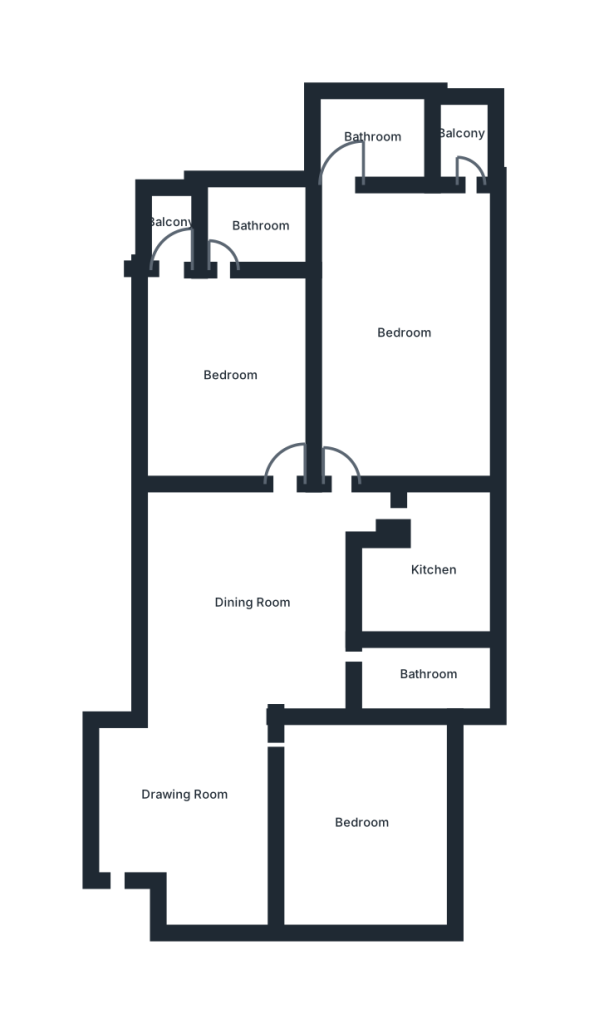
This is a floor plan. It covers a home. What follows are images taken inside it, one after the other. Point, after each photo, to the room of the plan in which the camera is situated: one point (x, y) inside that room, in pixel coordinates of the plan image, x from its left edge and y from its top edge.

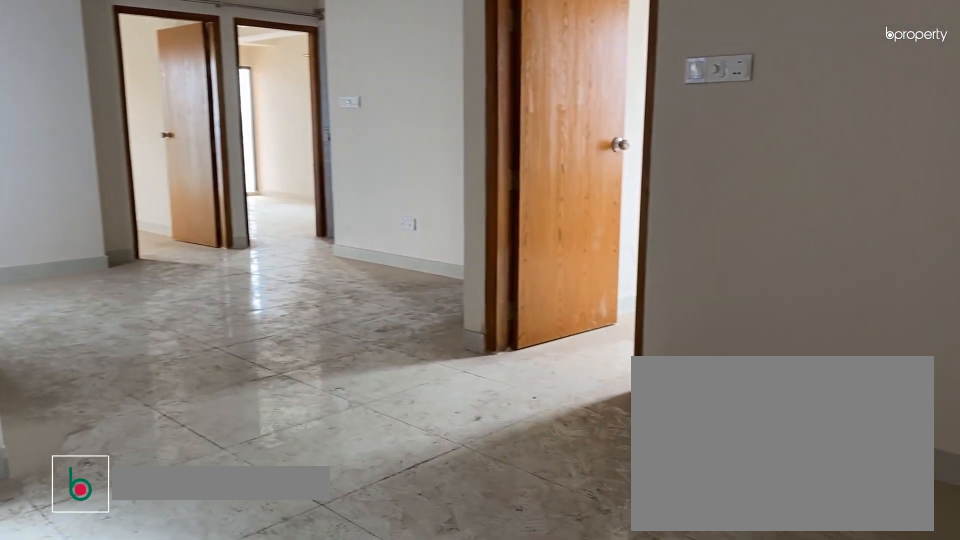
(186, 798)
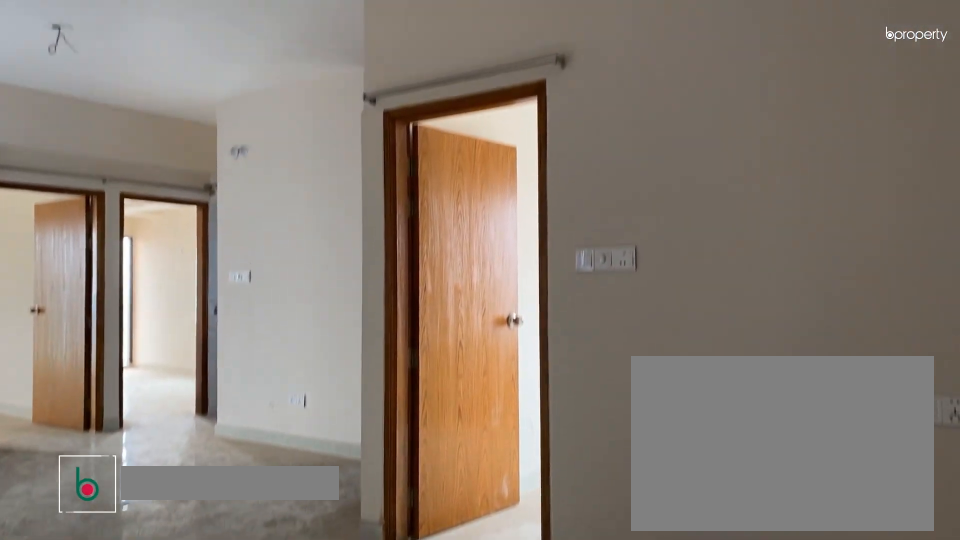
(186, 798)
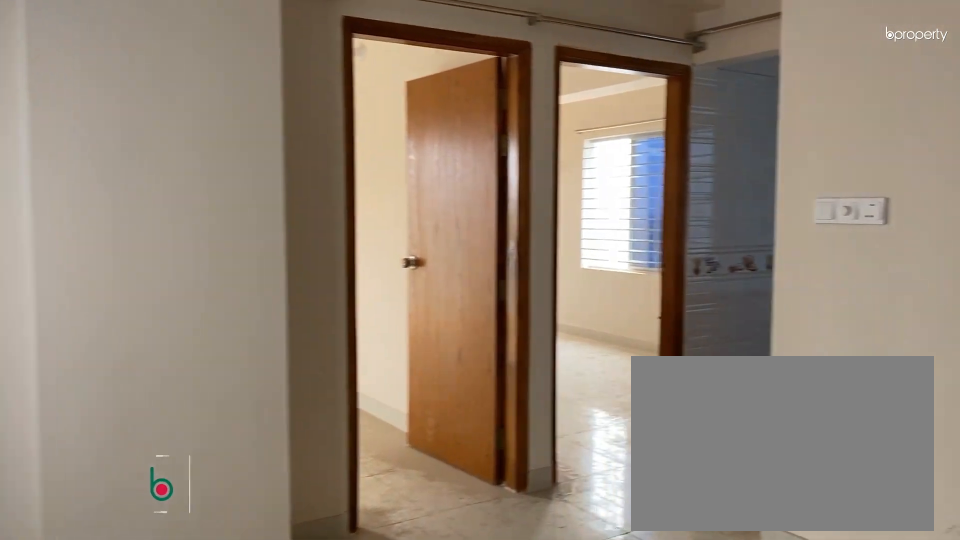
(255, 603)
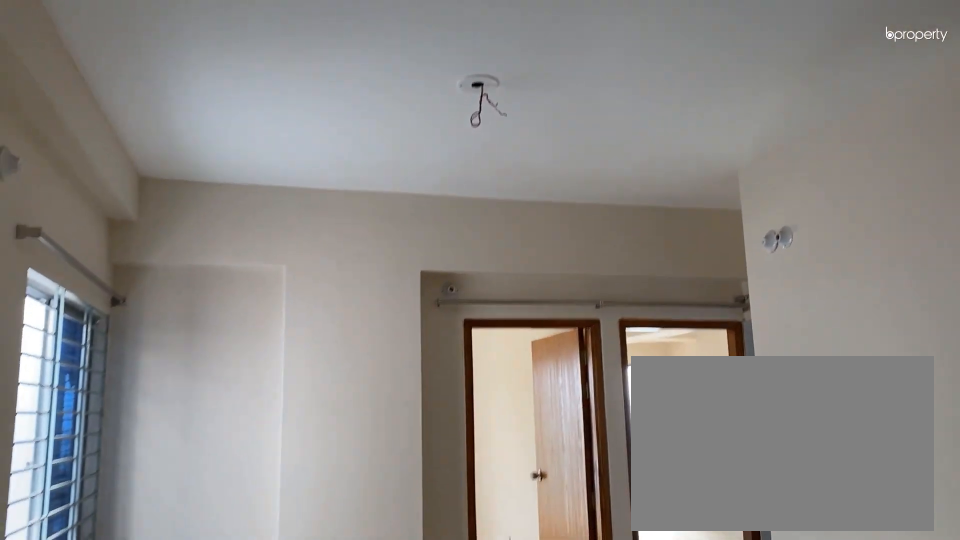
(255, 603)
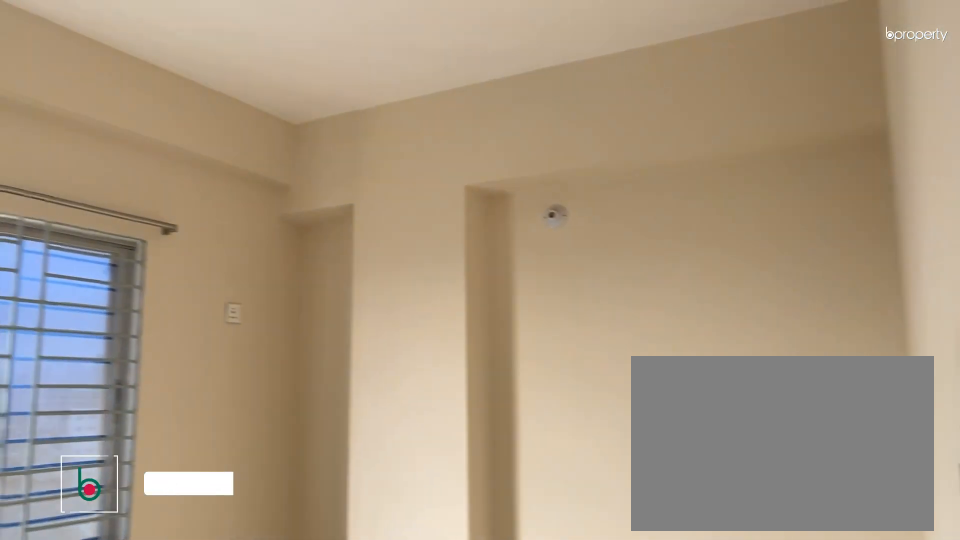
(366, 824)
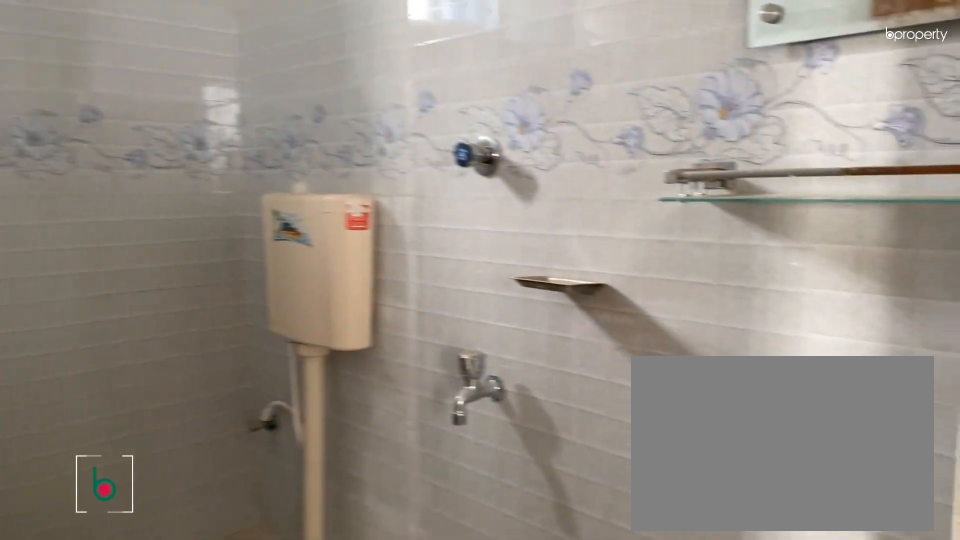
(427, 676)
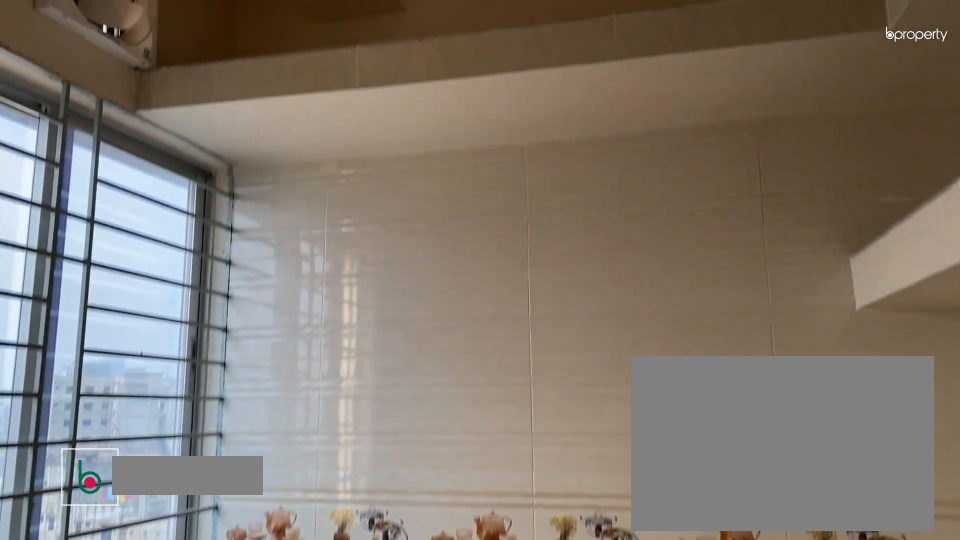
(433, 572)
